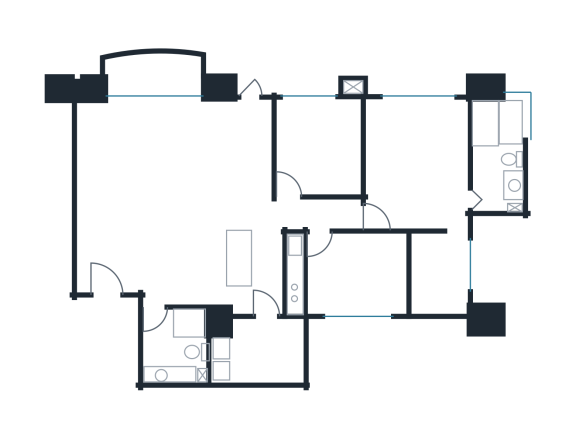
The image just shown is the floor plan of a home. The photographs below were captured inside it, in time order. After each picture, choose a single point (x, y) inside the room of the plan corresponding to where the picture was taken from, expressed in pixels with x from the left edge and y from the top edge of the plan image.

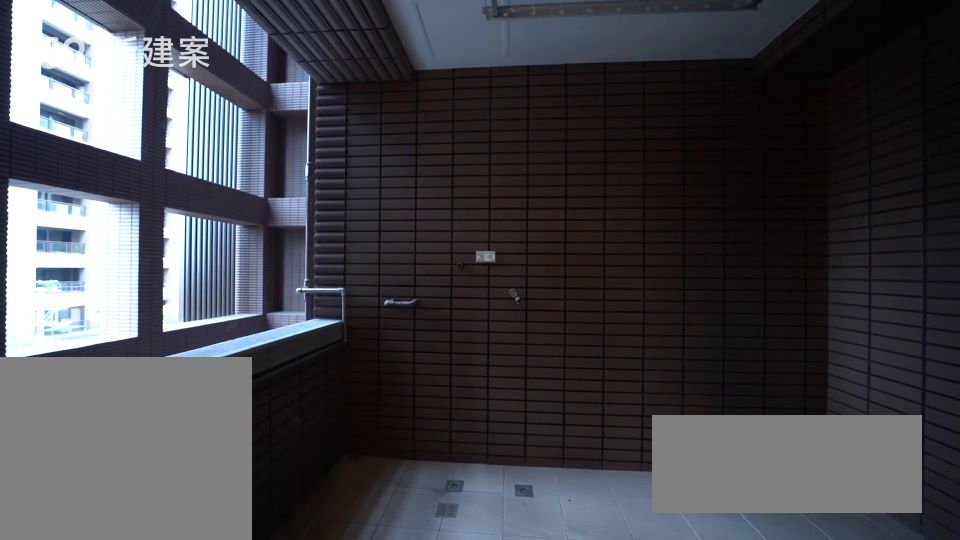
(268, 353)
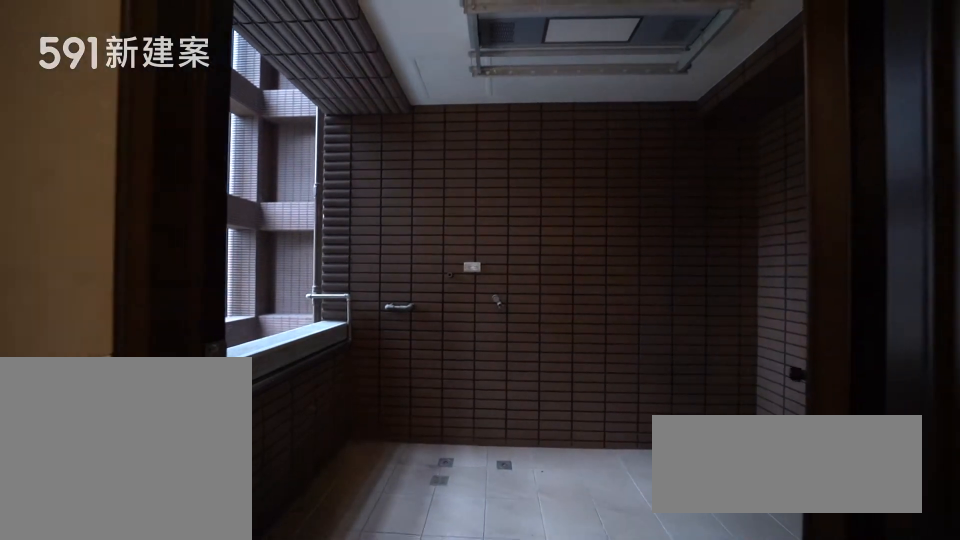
(268, 353)
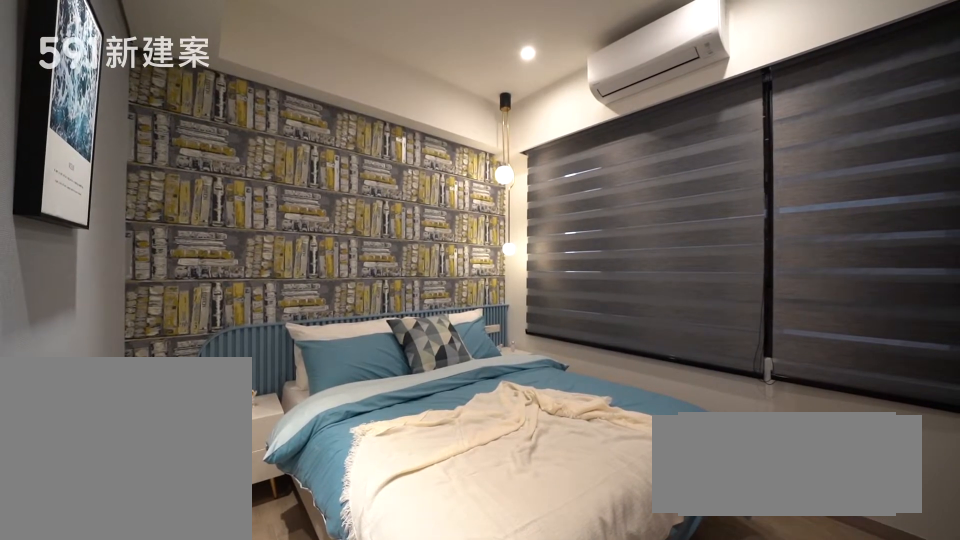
(359, 276)
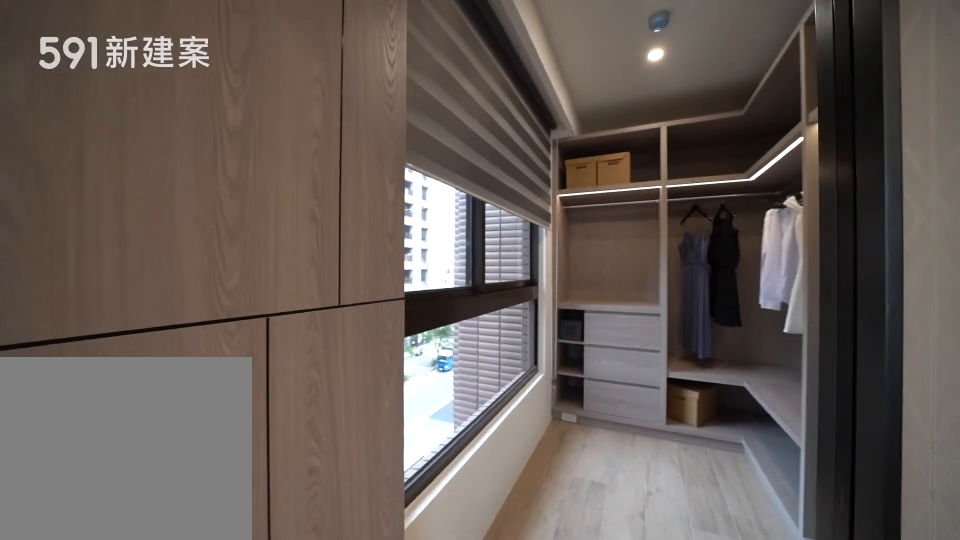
(423, 190)
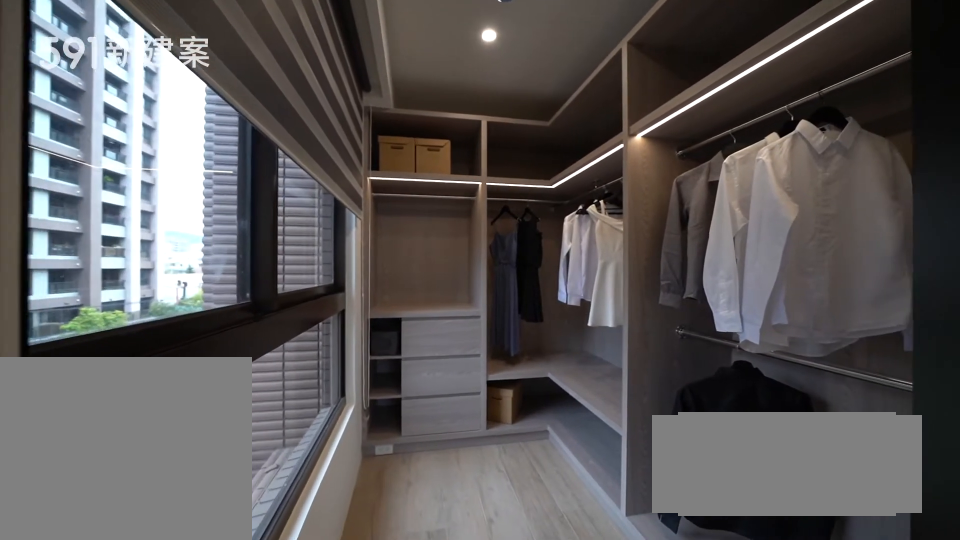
(423, 190)
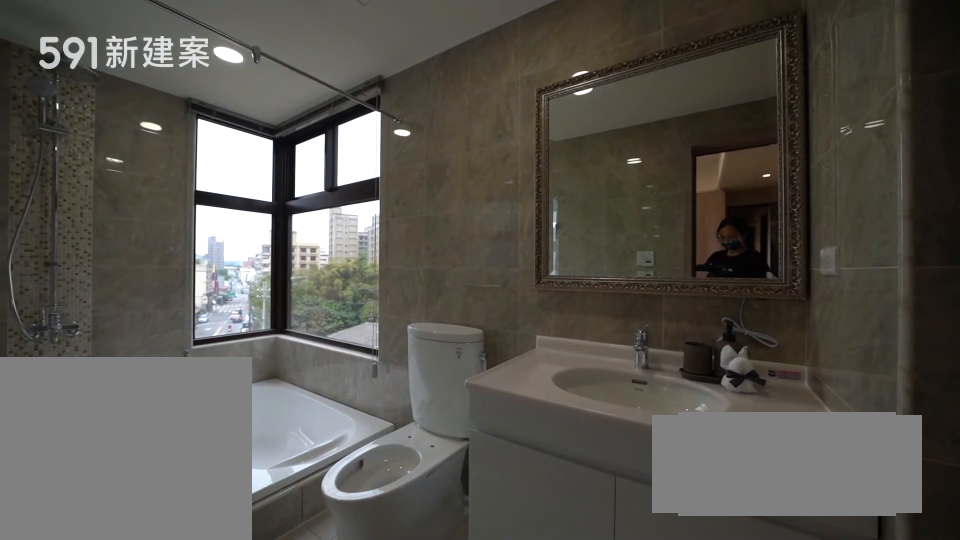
(499, 149)
